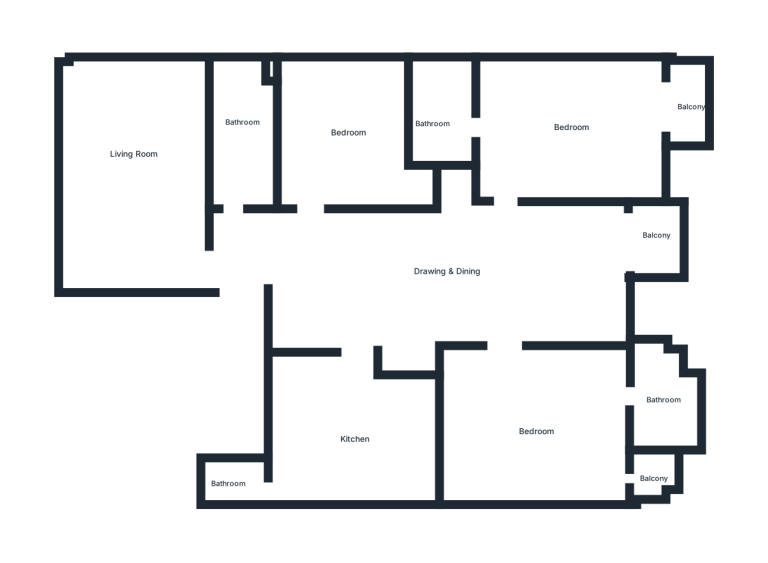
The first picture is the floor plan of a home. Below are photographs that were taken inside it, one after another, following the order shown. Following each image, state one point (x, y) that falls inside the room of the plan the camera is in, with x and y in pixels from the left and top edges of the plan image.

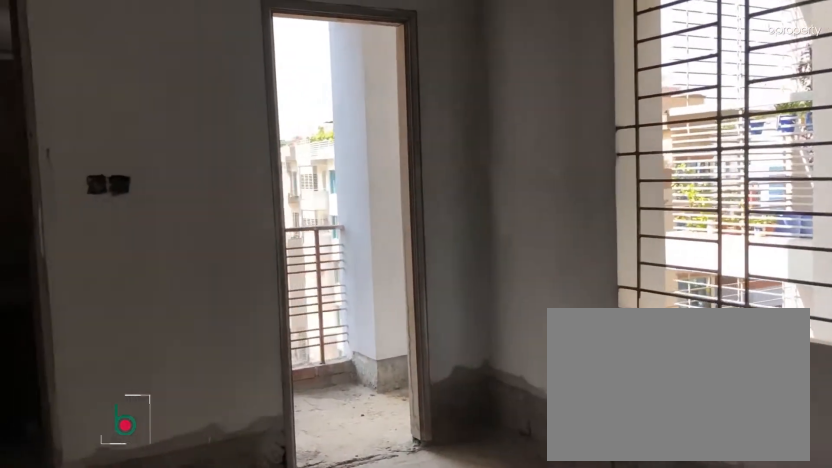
(536, 434)
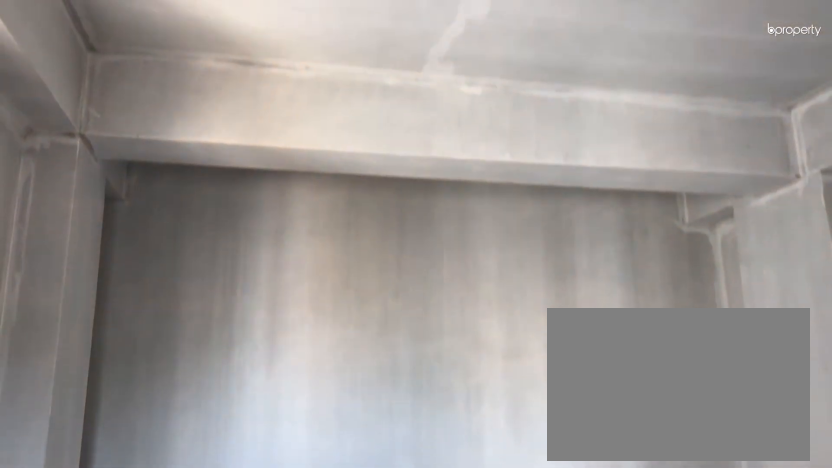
(536, 434)
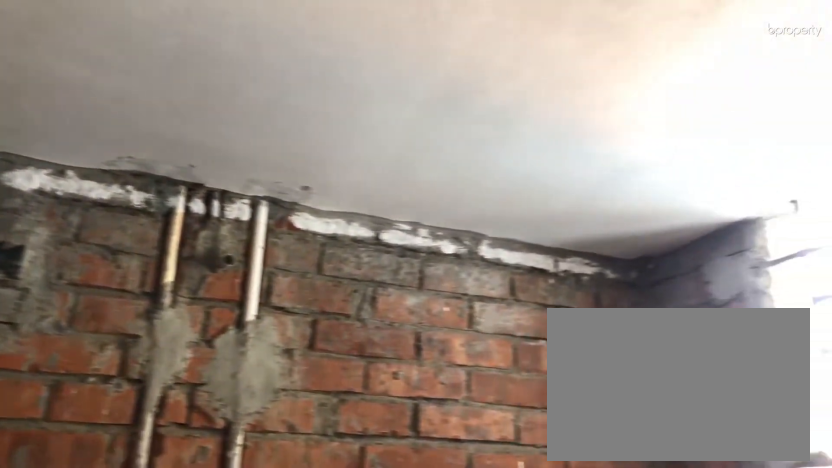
(659, 407)
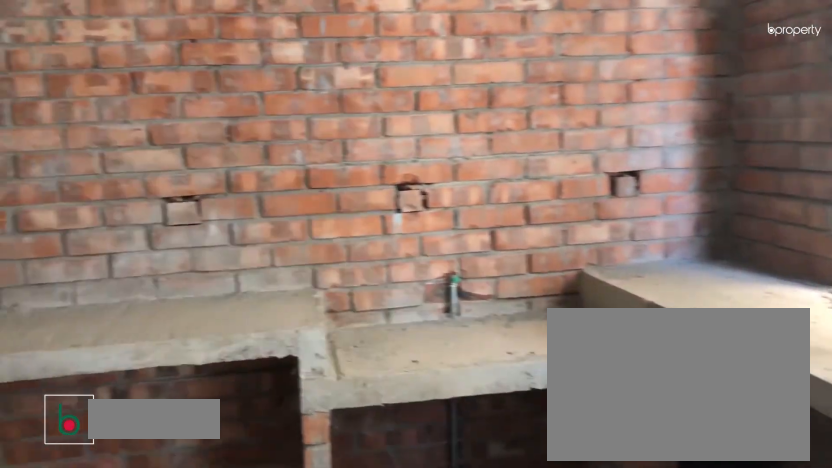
(358, 435)
